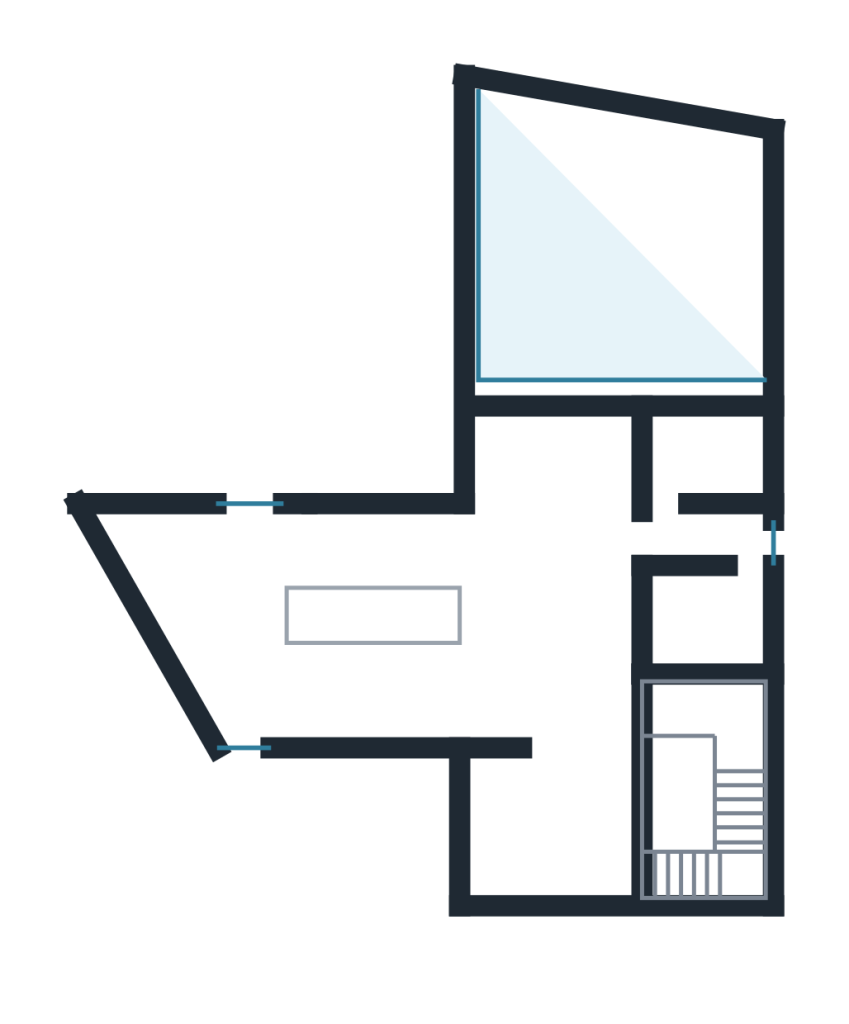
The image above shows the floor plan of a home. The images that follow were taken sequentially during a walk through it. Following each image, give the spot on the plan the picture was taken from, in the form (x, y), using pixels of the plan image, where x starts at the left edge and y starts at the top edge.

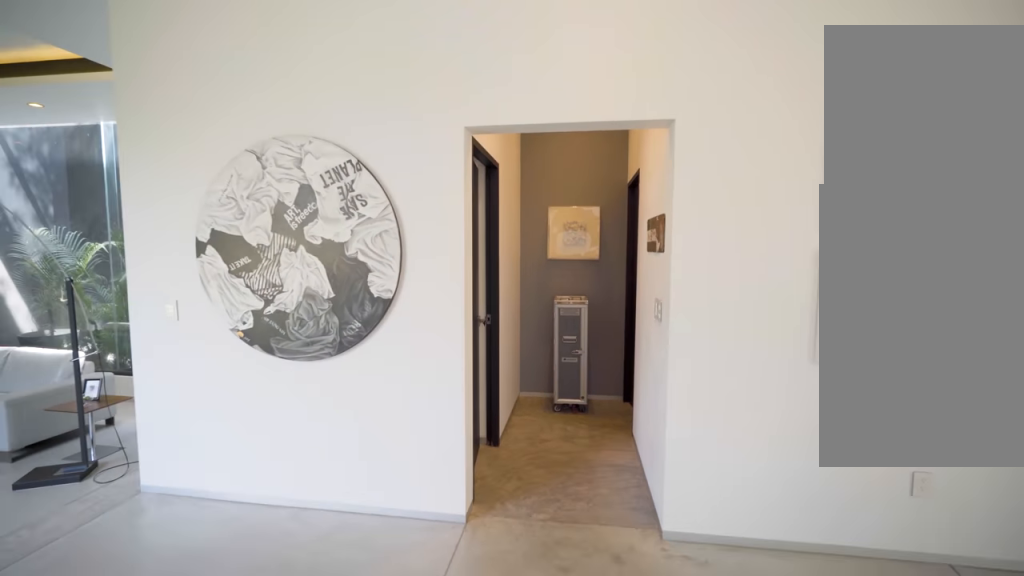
(620, 535)
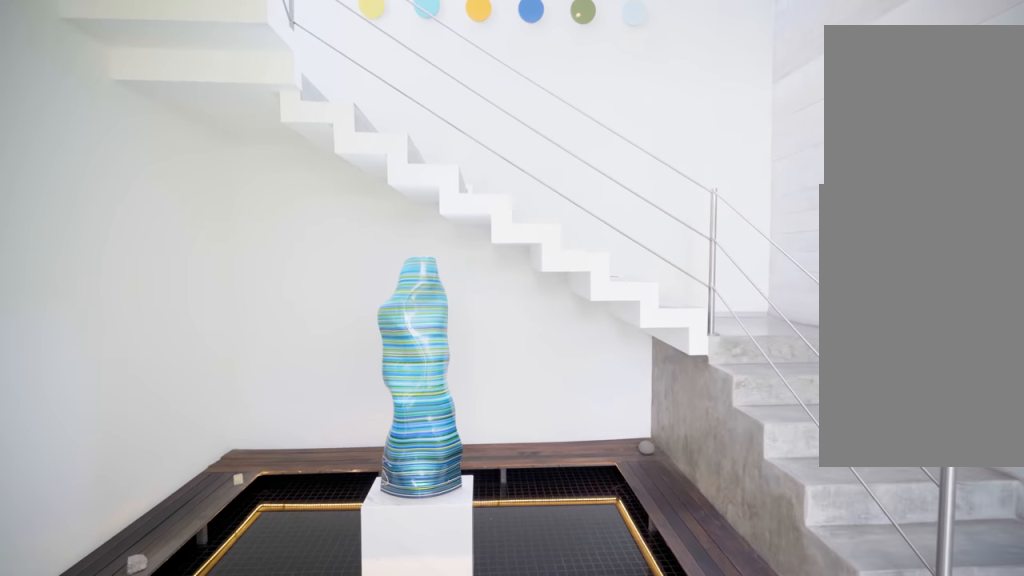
(551, 706)
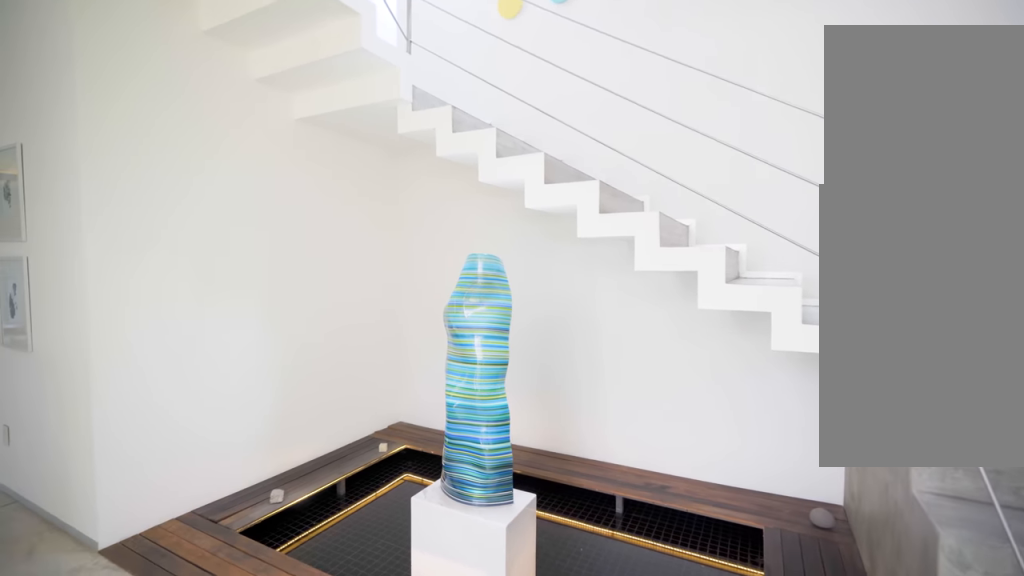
(556, 722)
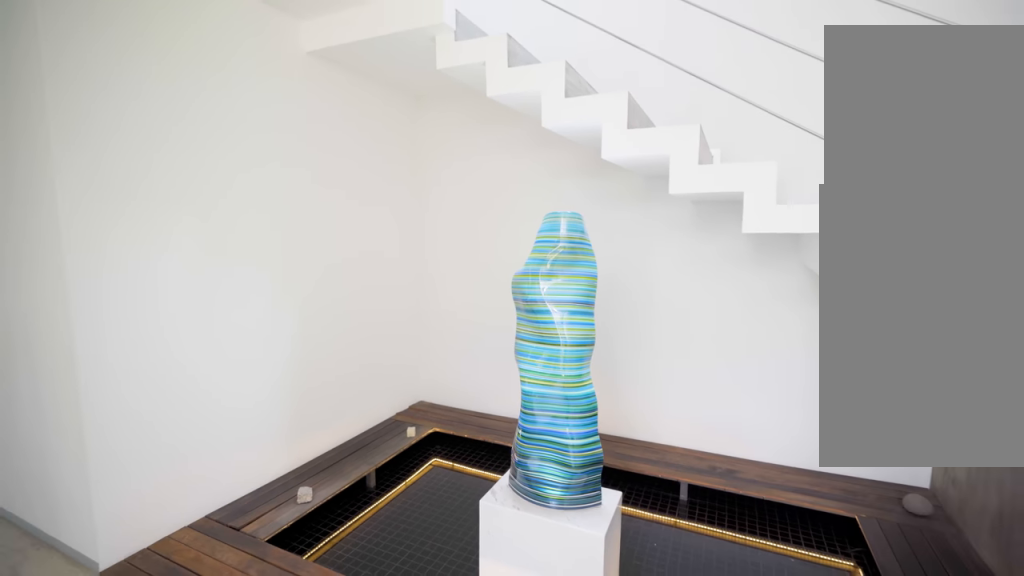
(601, 774)
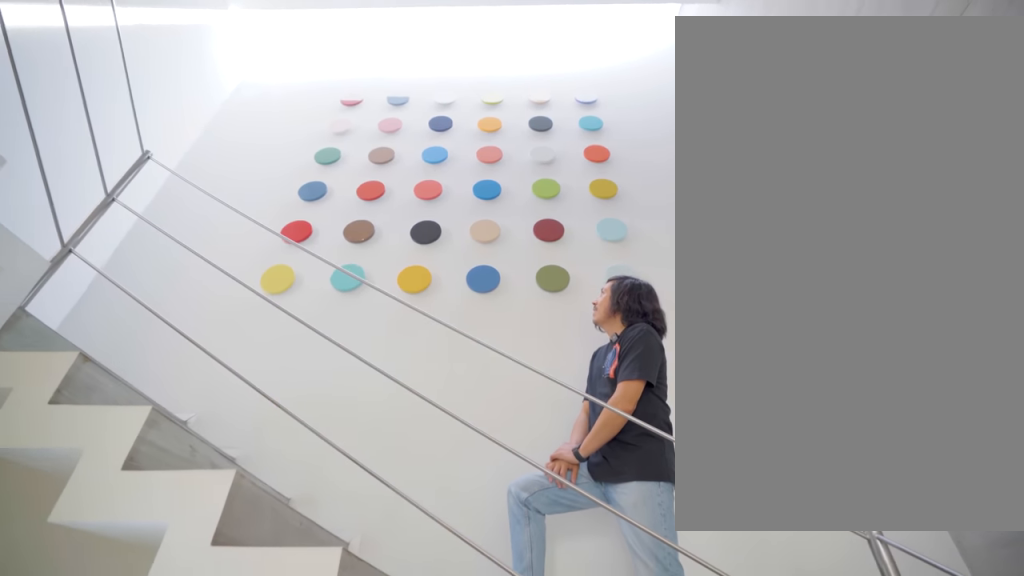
(600, 790)
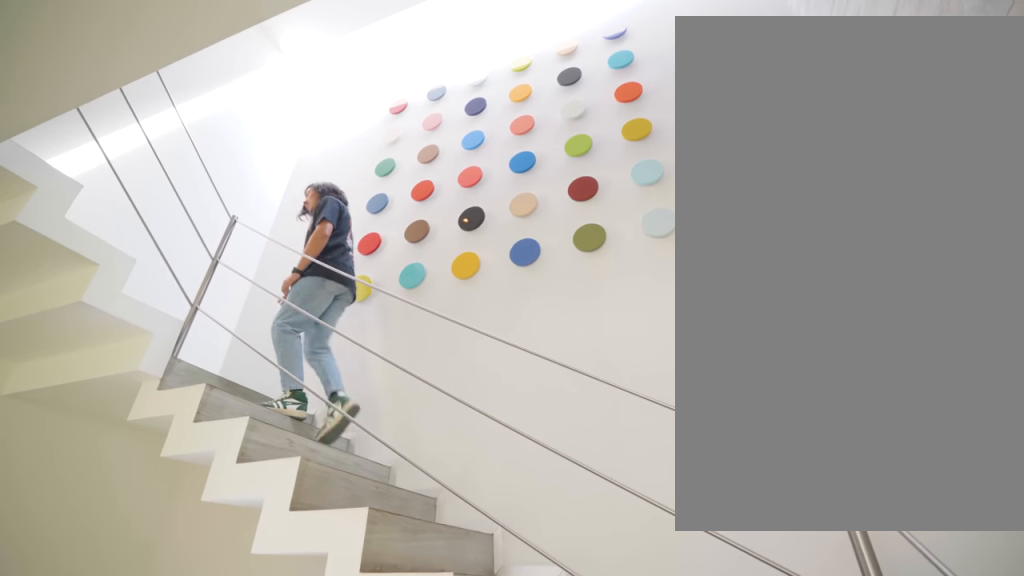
(601, 791)
